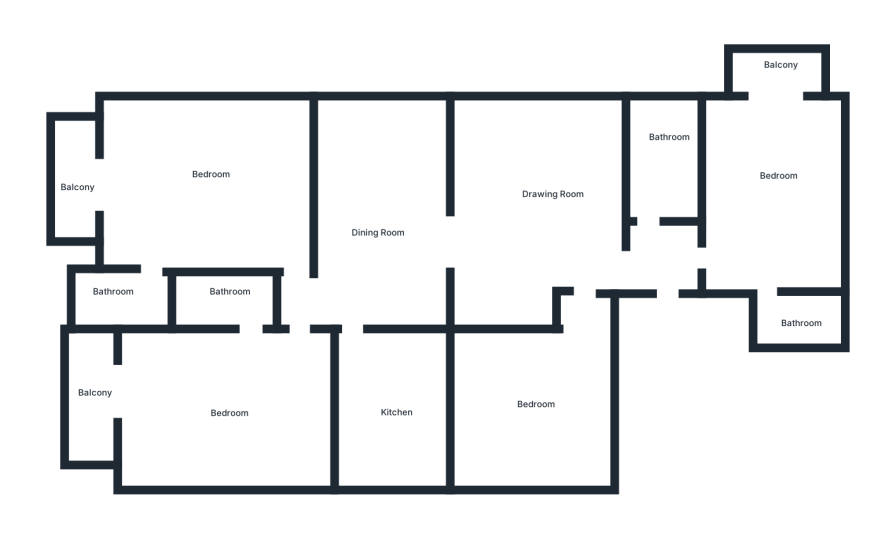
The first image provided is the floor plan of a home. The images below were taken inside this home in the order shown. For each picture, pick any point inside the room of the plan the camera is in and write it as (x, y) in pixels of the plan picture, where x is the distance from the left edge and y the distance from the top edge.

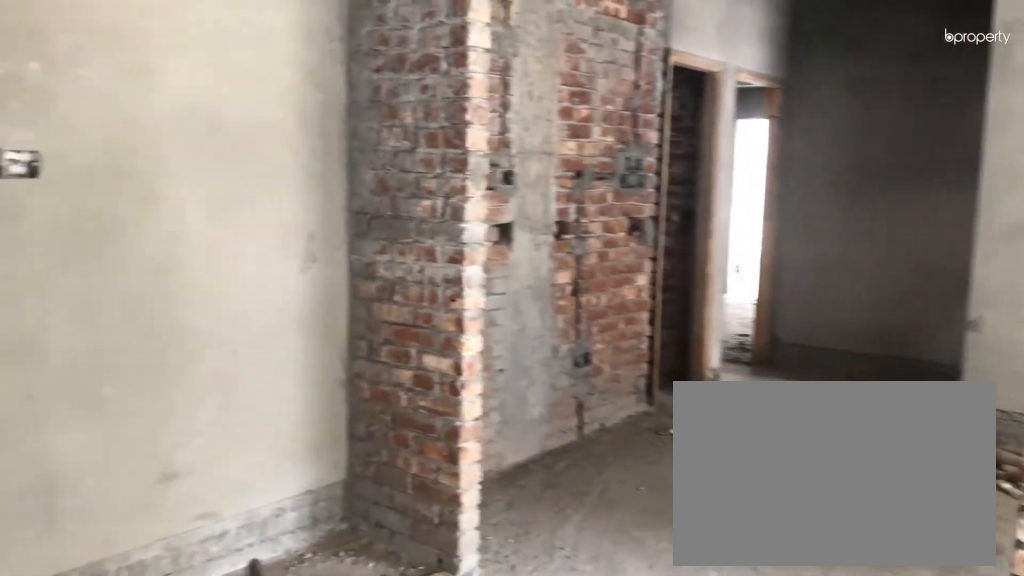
(528, 225)
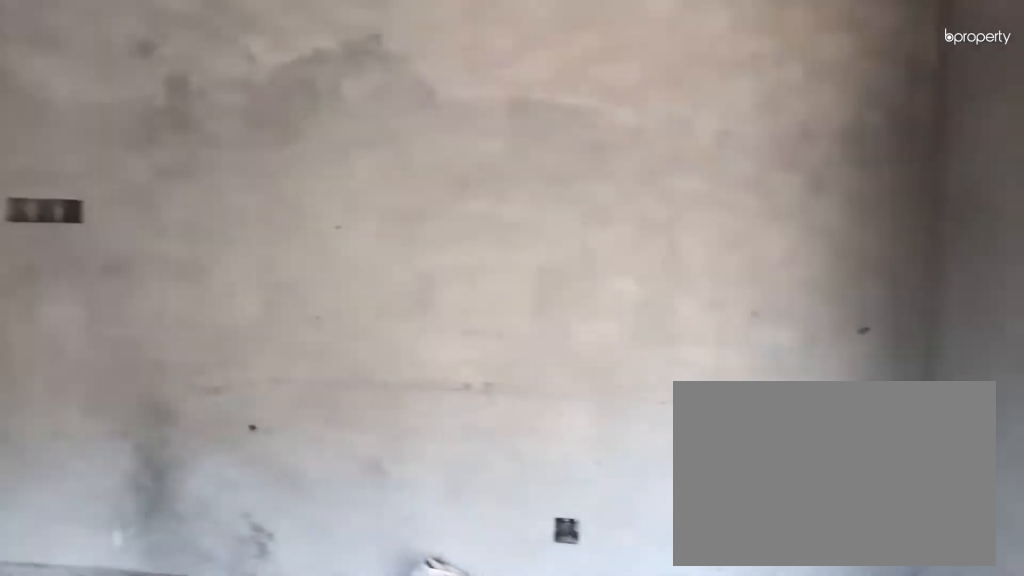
(779, 186)
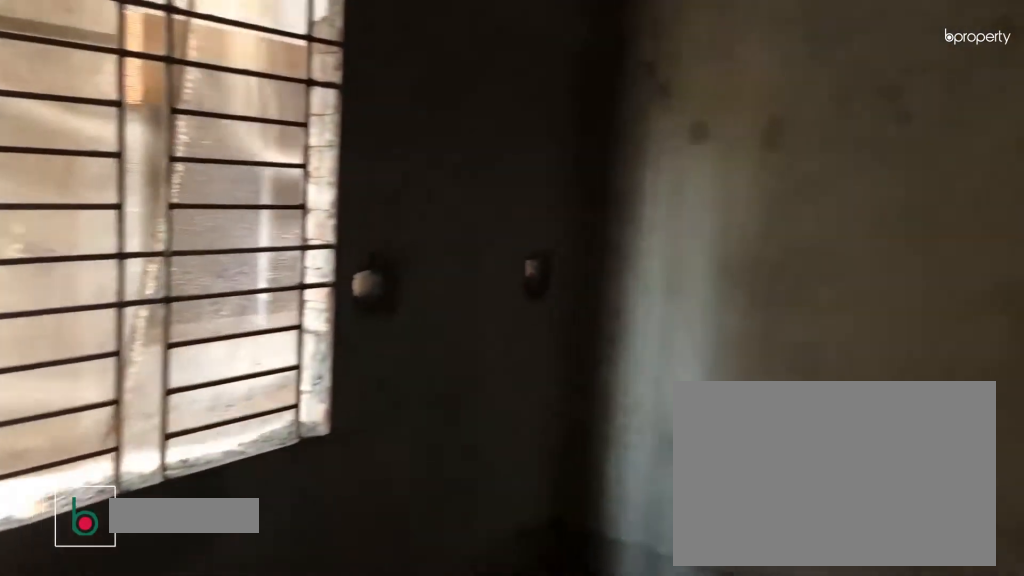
(550, 396)
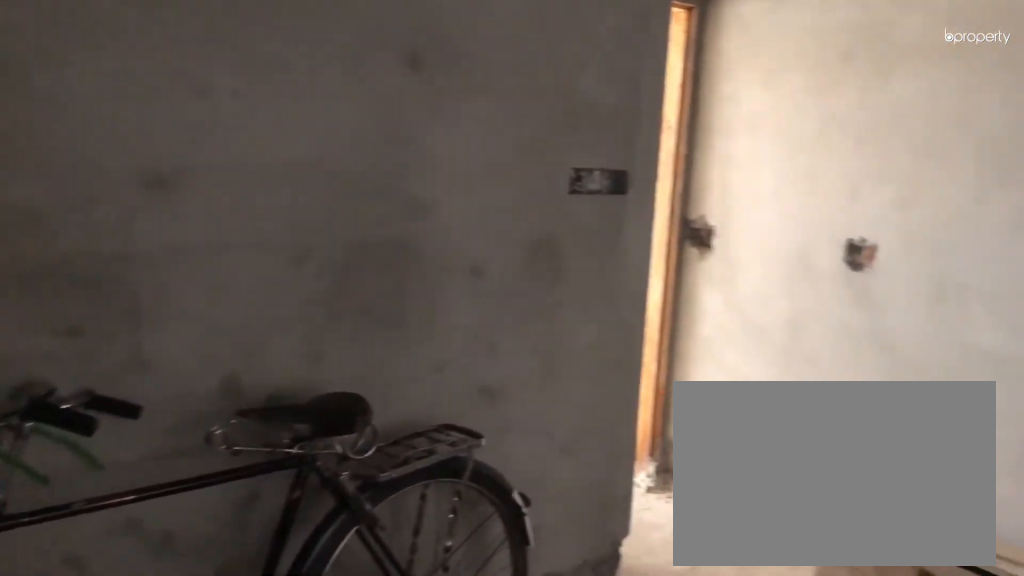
(550, 396)
